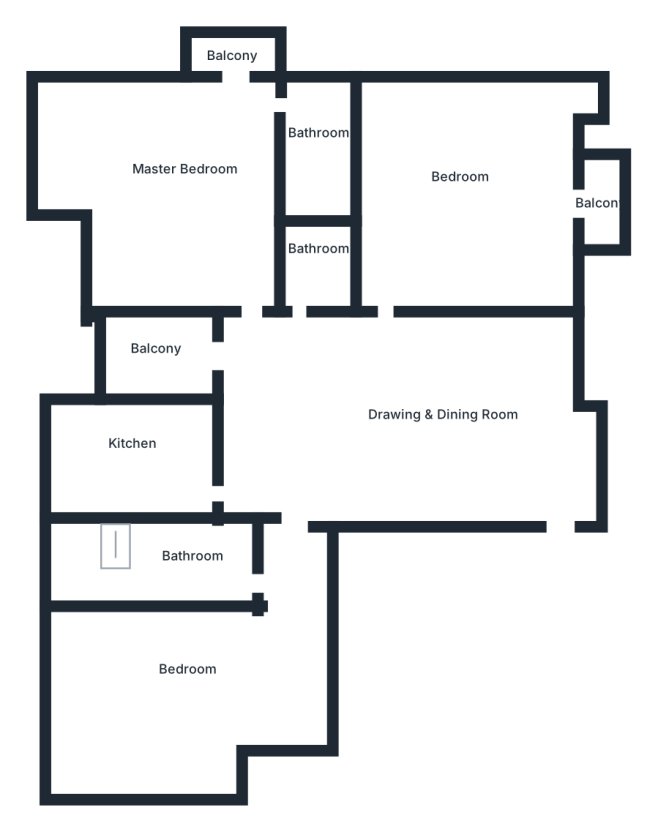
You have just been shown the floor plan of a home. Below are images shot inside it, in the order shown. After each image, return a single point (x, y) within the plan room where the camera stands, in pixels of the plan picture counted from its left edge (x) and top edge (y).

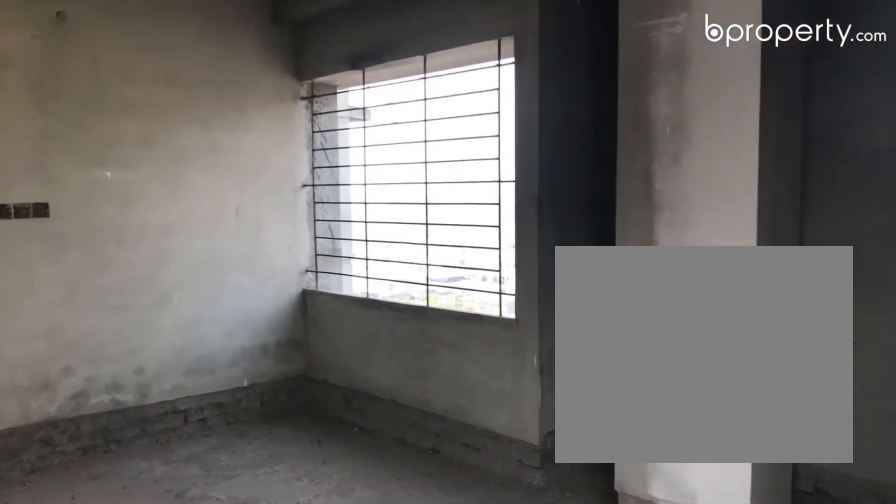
(177, 202)
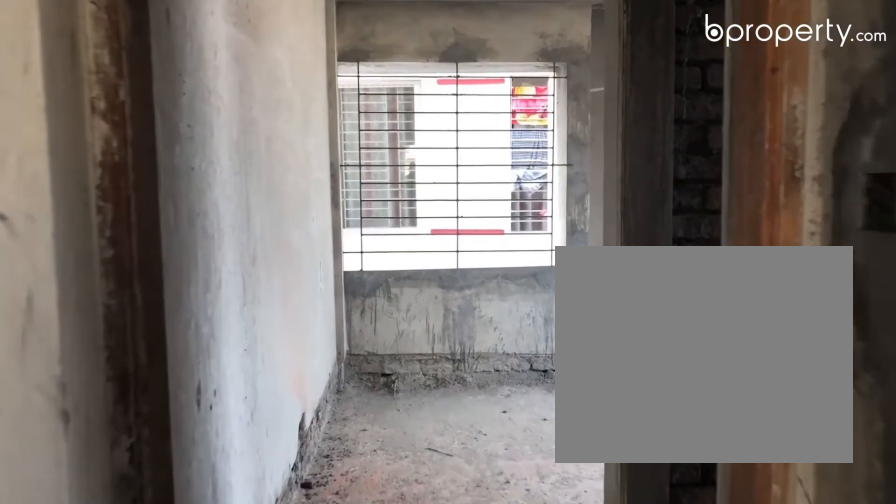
(296, 541)
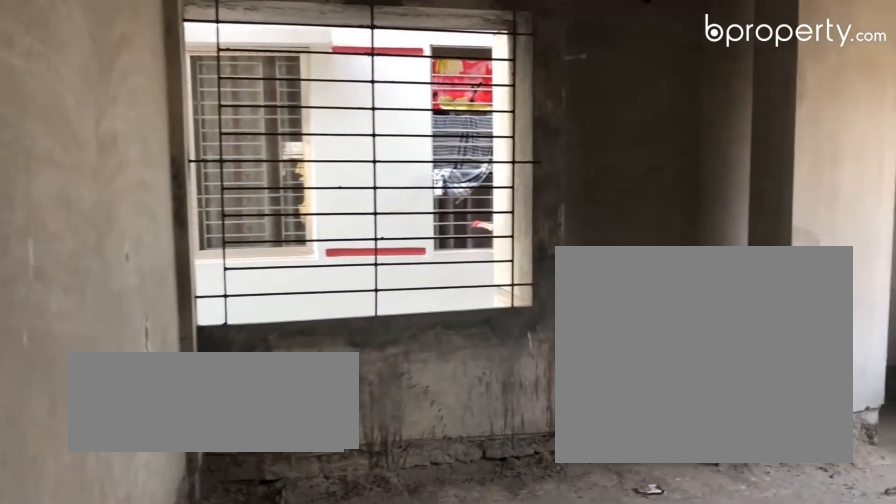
(199, 676)
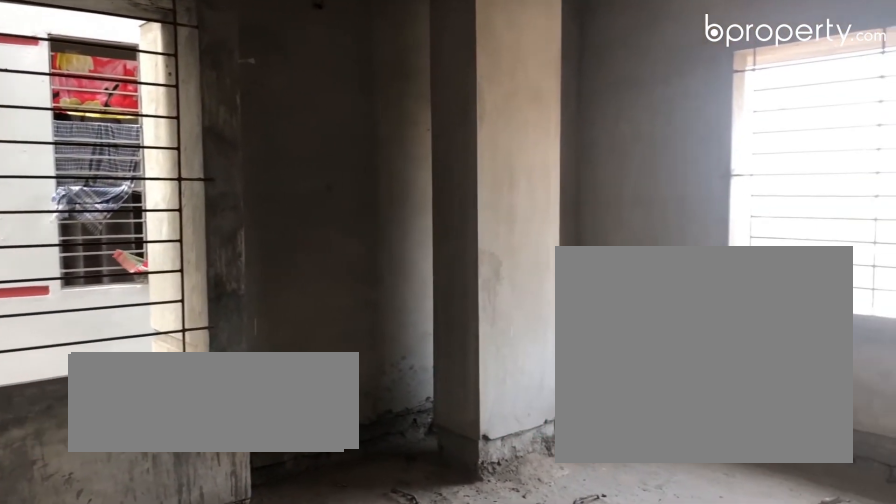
(199, 676)
